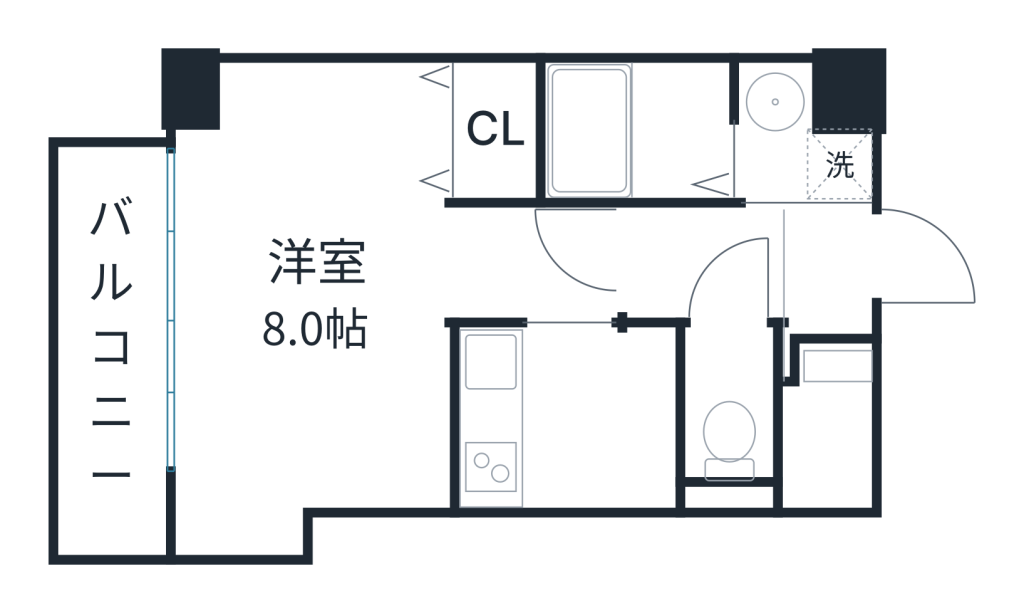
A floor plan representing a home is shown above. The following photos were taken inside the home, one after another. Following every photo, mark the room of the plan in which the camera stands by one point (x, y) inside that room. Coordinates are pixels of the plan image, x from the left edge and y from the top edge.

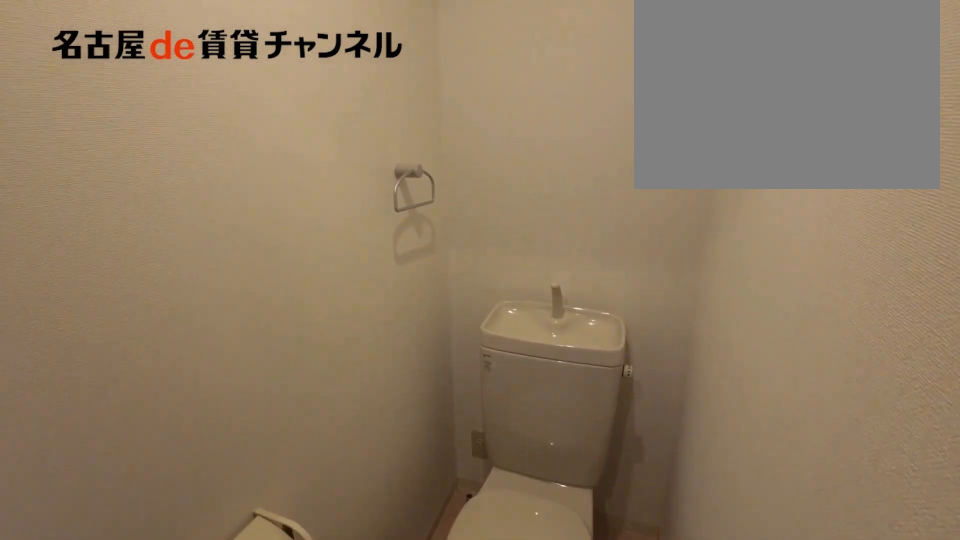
(729, 406)
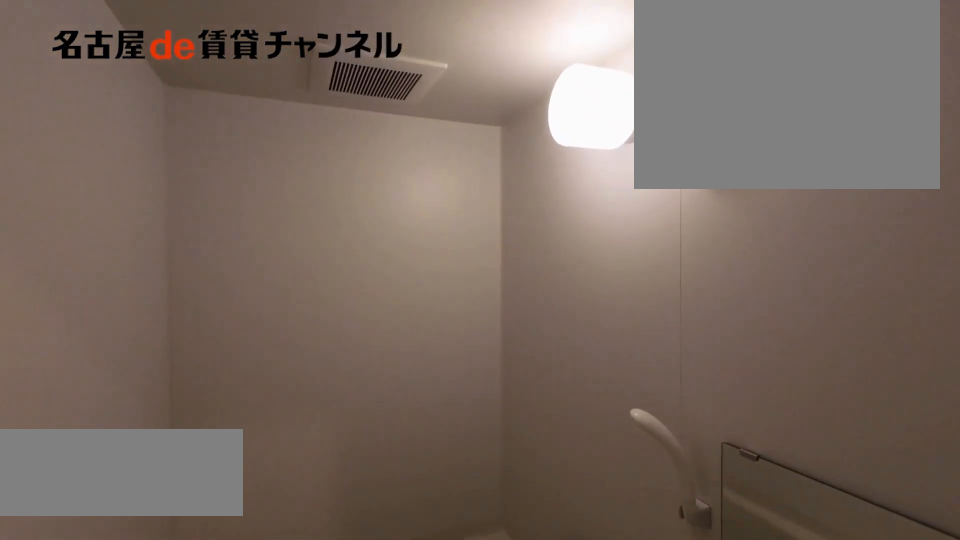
(638, 130)
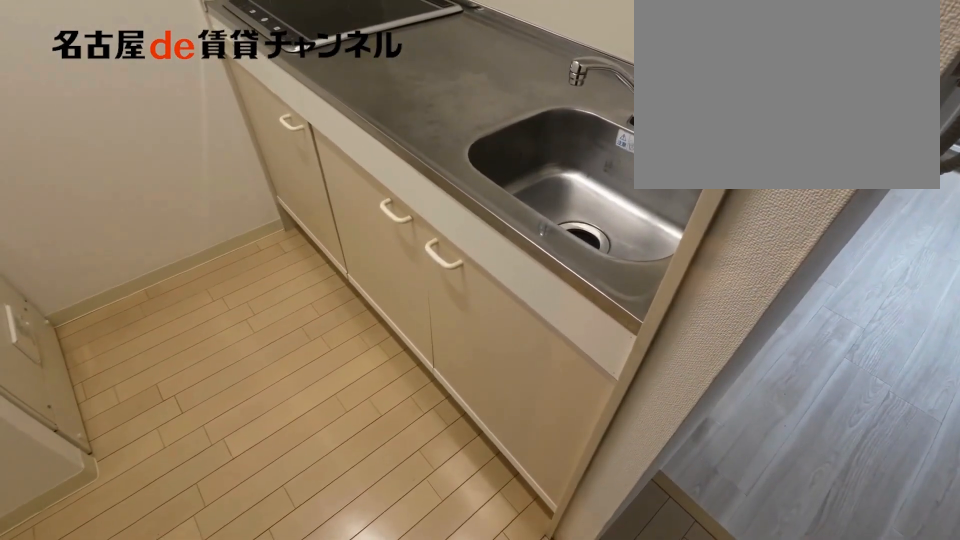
(566, 417)
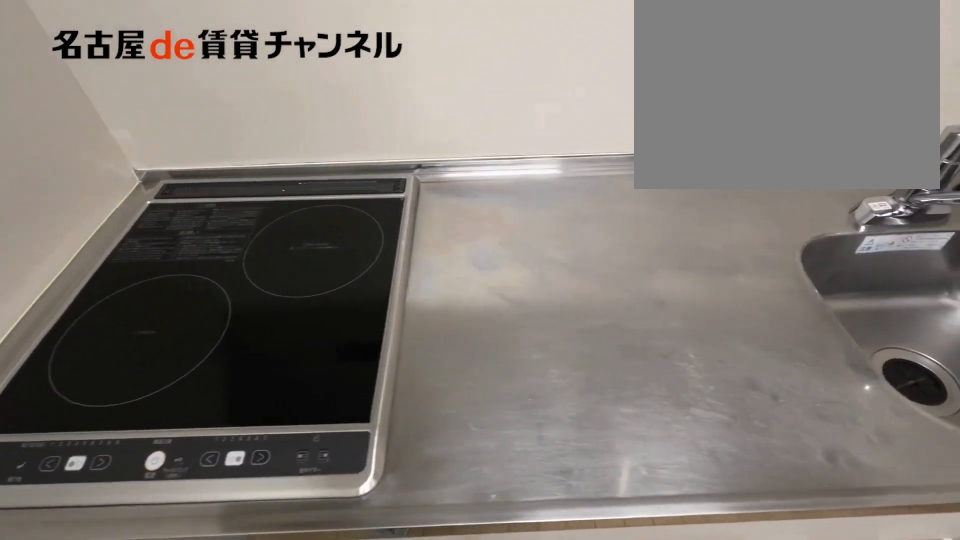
(566, 417)
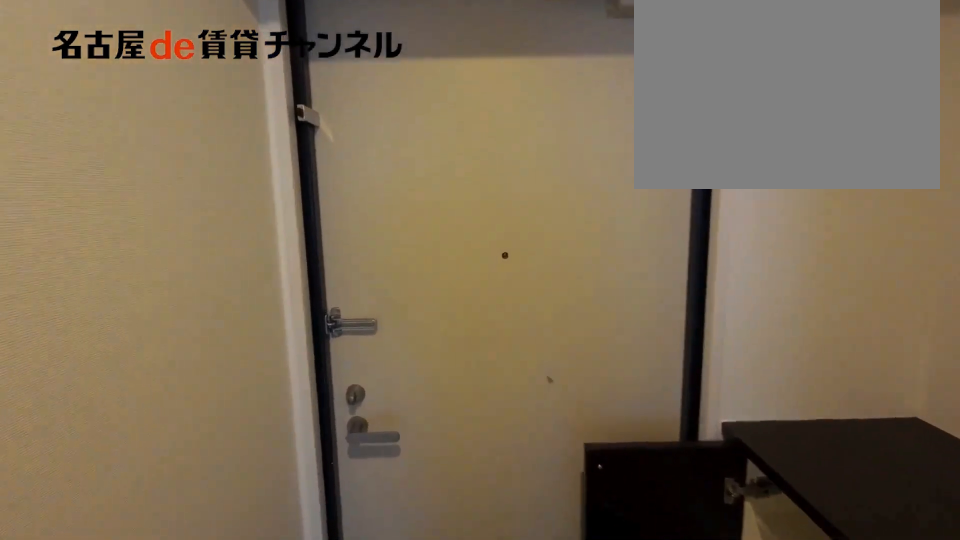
(707, 264)
